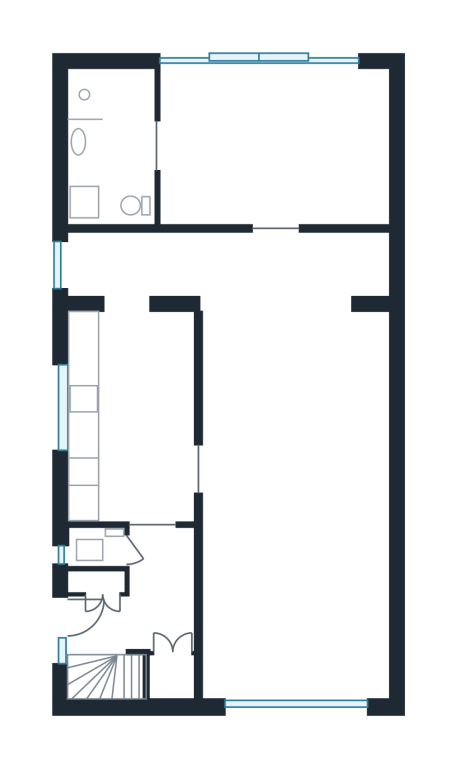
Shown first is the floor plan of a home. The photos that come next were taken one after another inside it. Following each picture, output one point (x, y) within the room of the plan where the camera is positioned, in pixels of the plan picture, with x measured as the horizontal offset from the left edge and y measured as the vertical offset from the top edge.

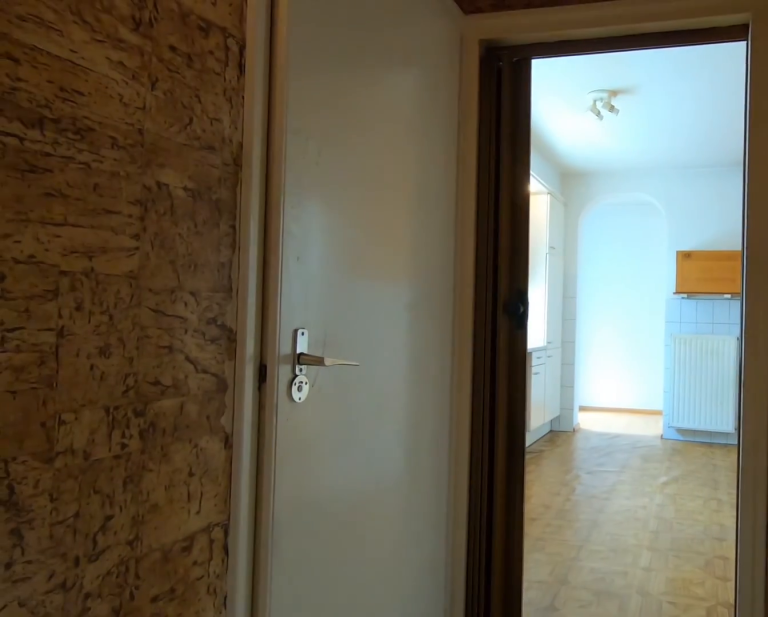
(142, 599)
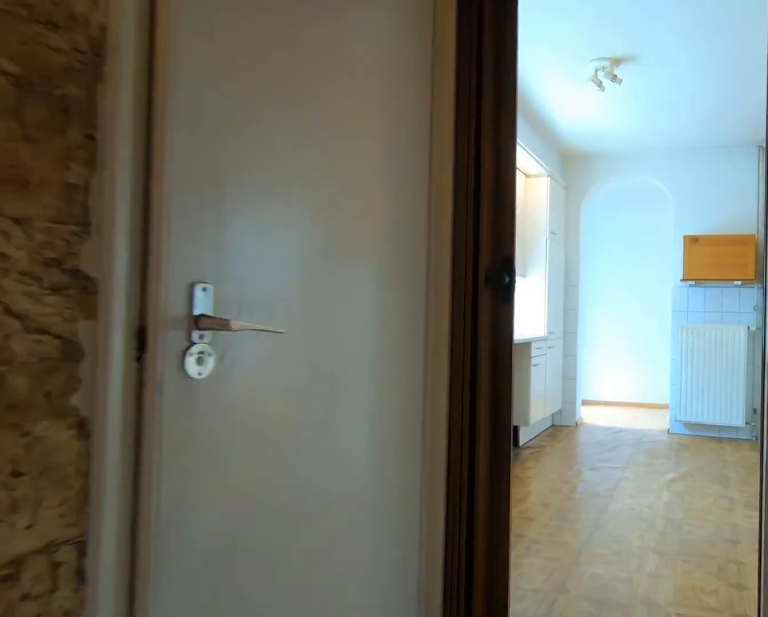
(142, 599)
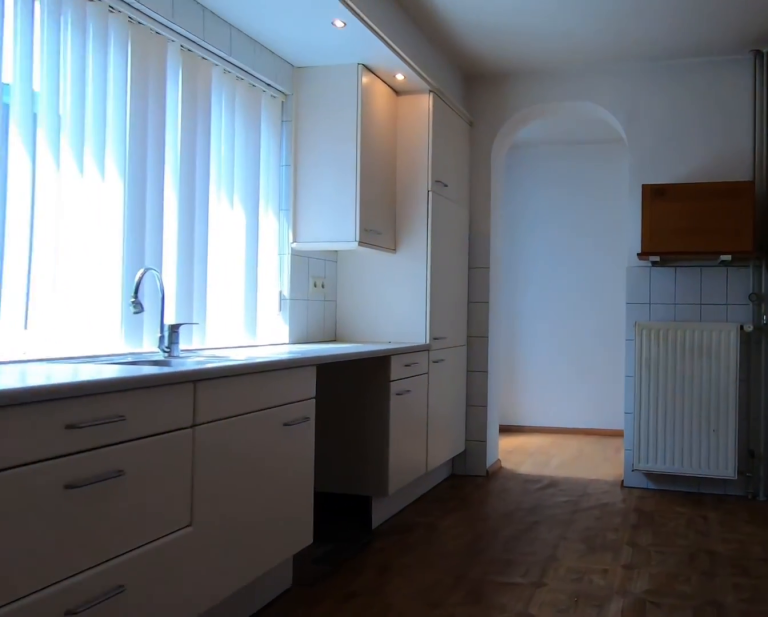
(146, 415)
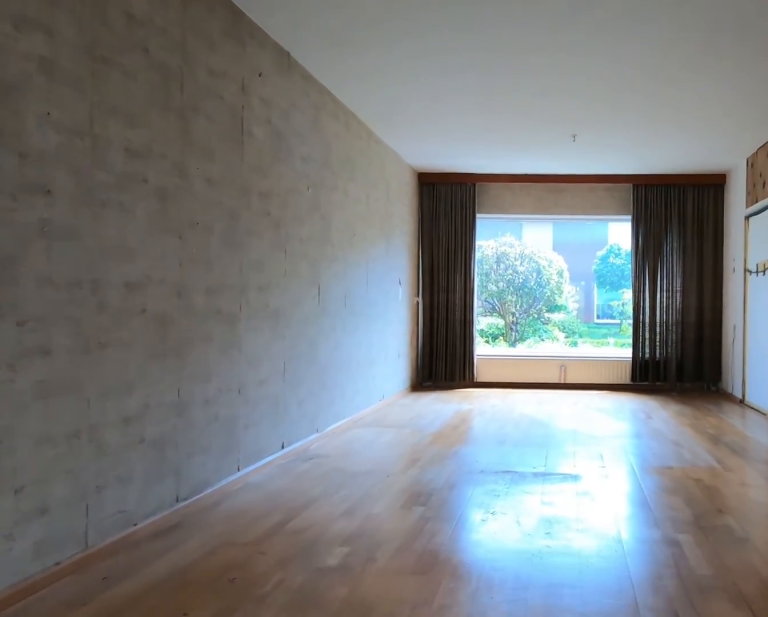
(293, 502)
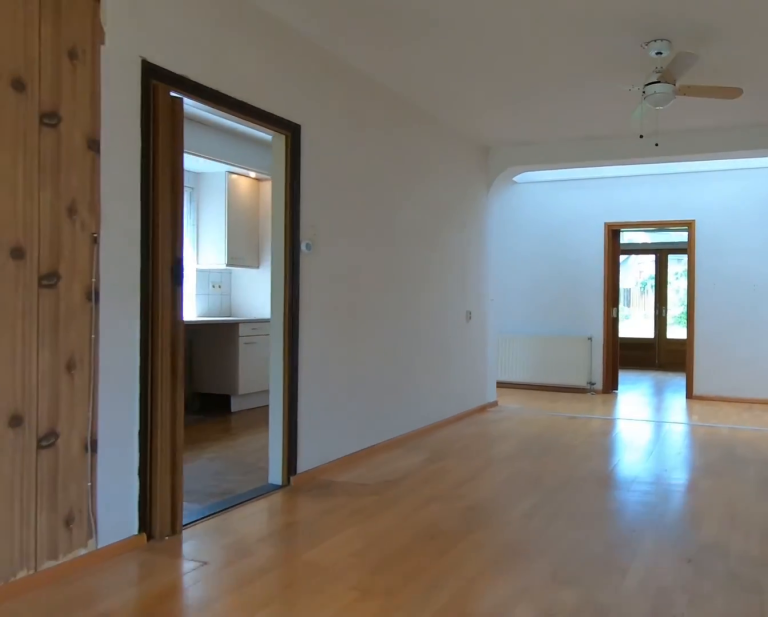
(293, 502)
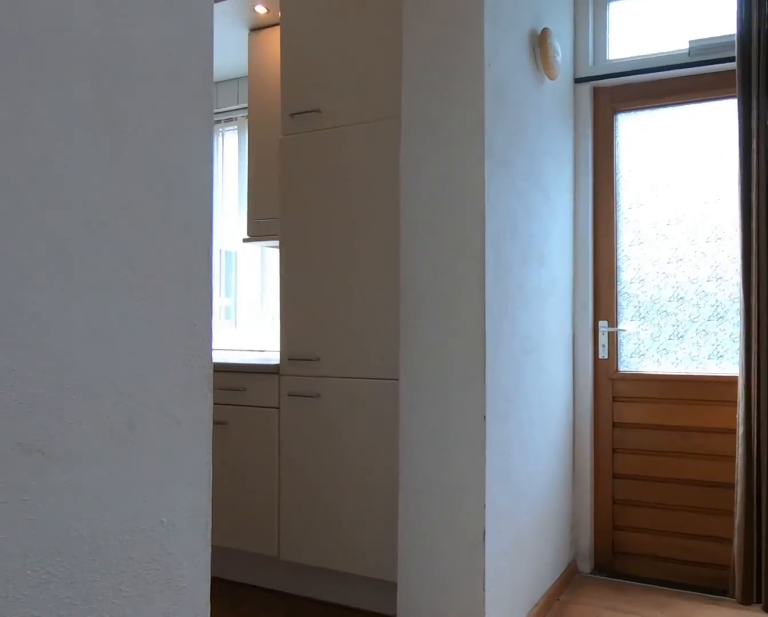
(229, 266)
